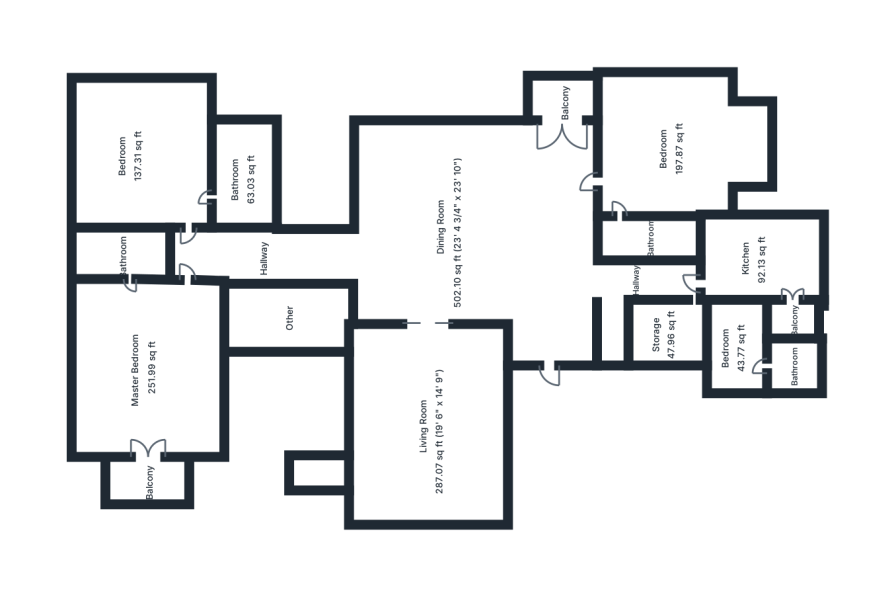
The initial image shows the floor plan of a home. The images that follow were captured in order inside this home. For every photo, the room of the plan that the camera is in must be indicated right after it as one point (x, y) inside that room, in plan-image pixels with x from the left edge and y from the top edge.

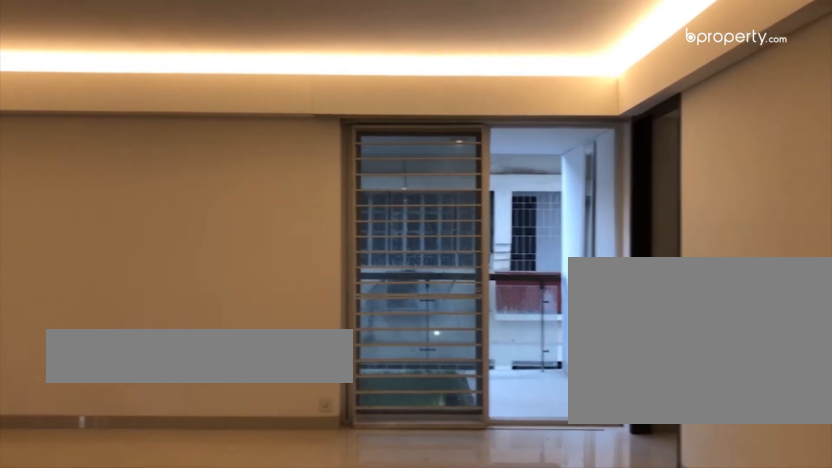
(510, 242)
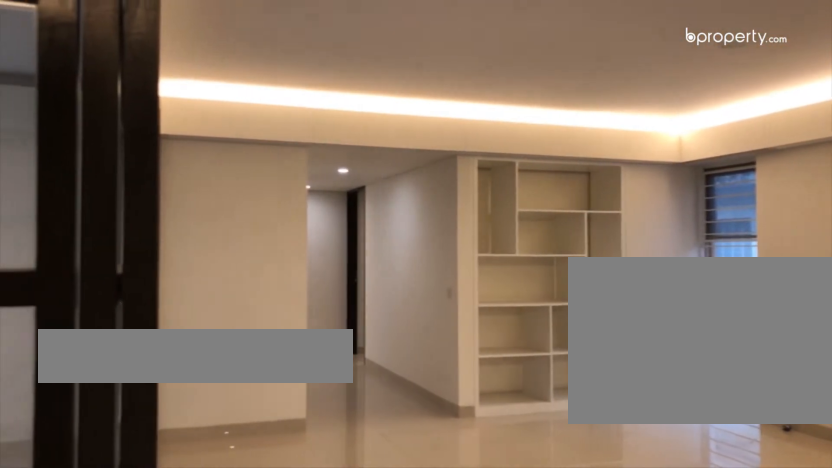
(510, 242)
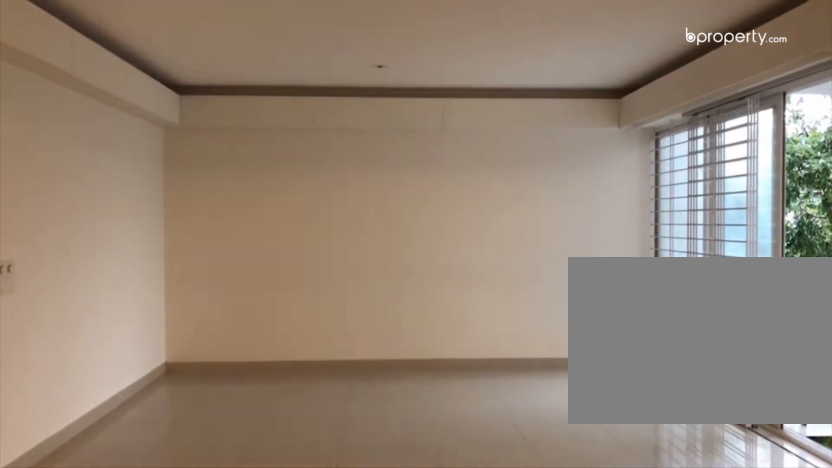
(433, 390)
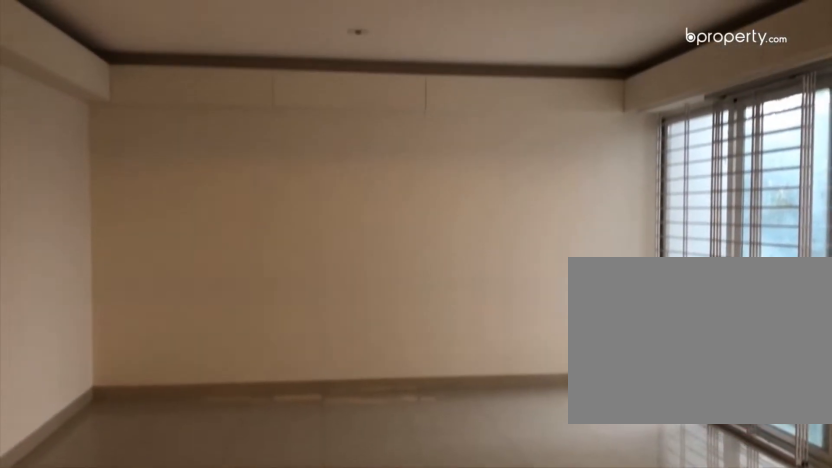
(433, 390)
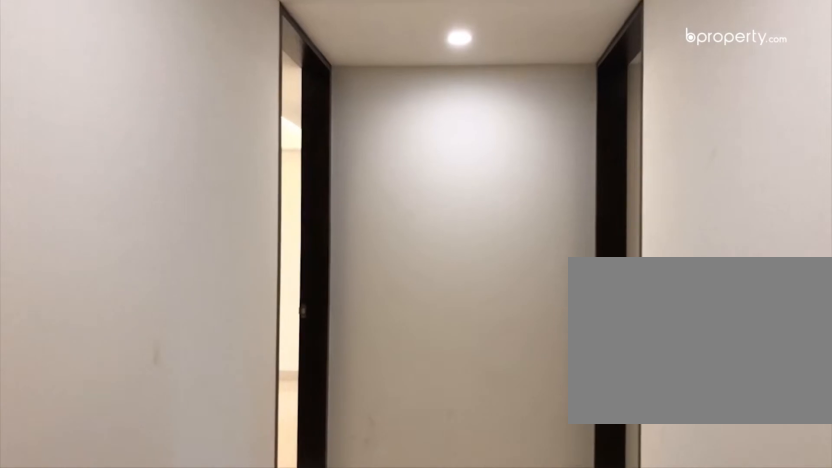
(310, 251)
